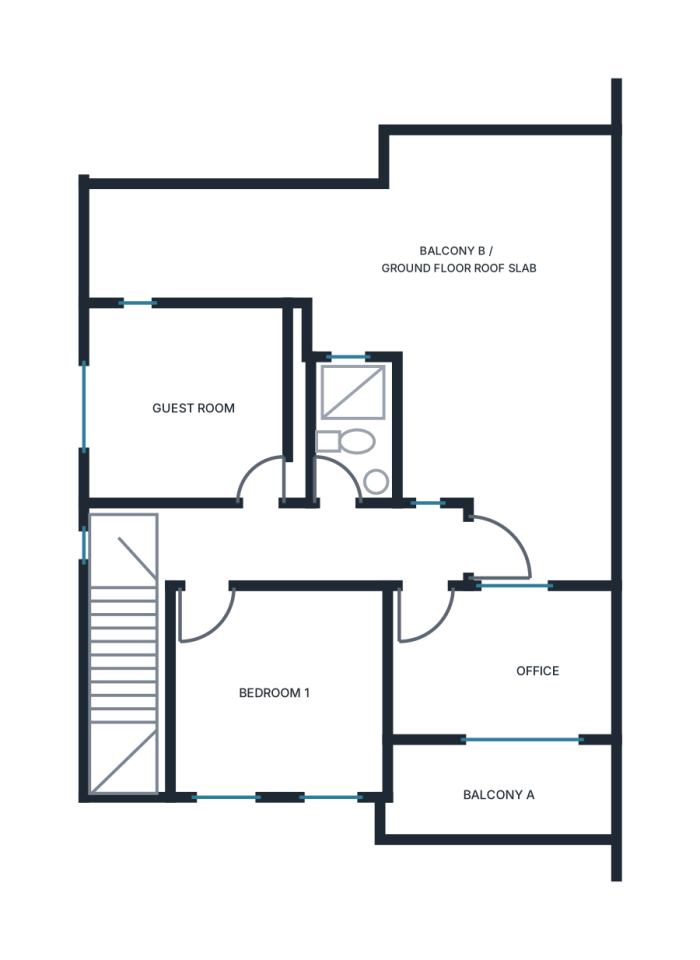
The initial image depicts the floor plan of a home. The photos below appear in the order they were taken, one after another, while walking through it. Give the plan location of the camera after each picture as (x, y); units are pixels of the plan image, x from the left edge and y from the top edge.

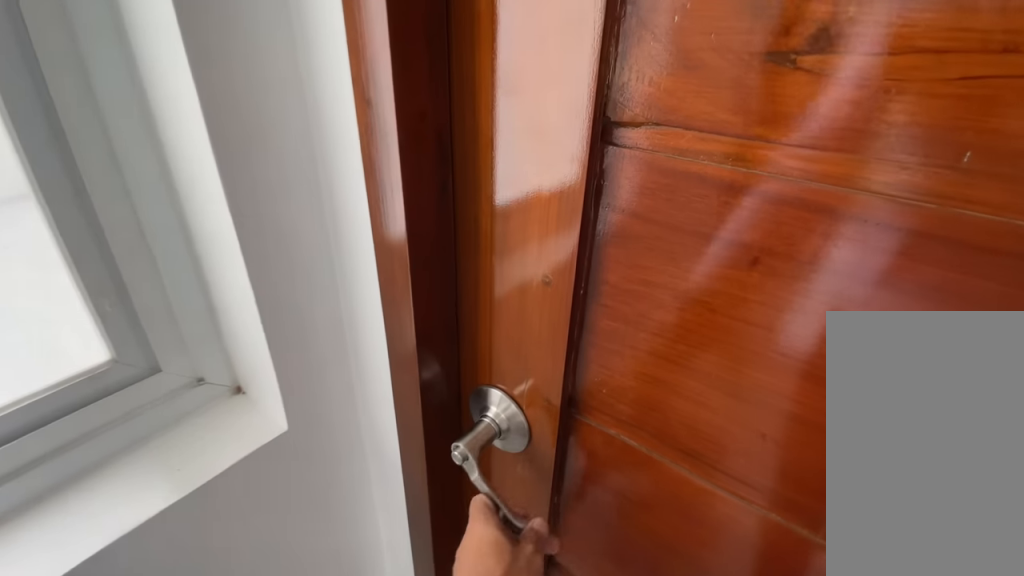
(560, 491)
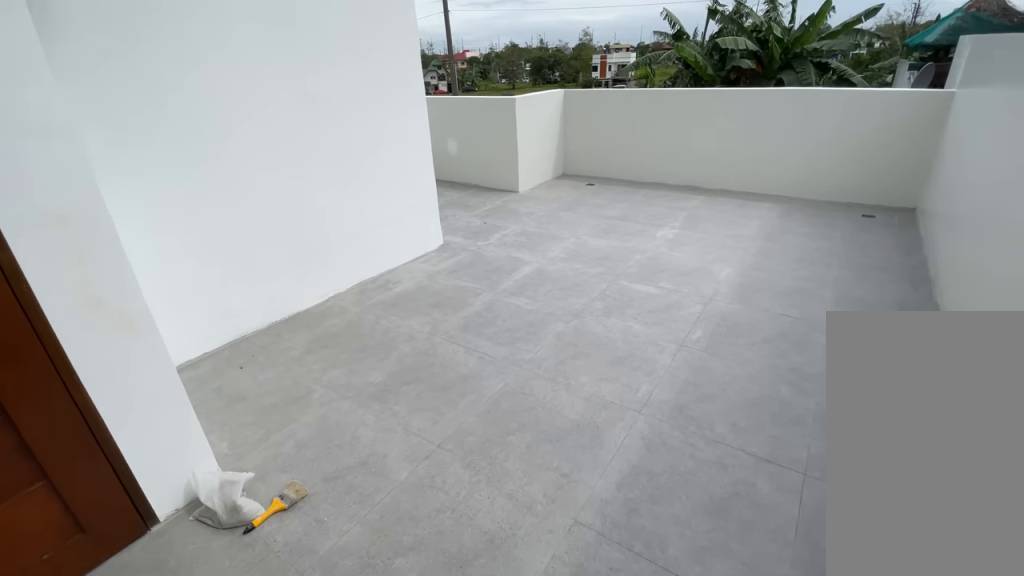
(560, 490)
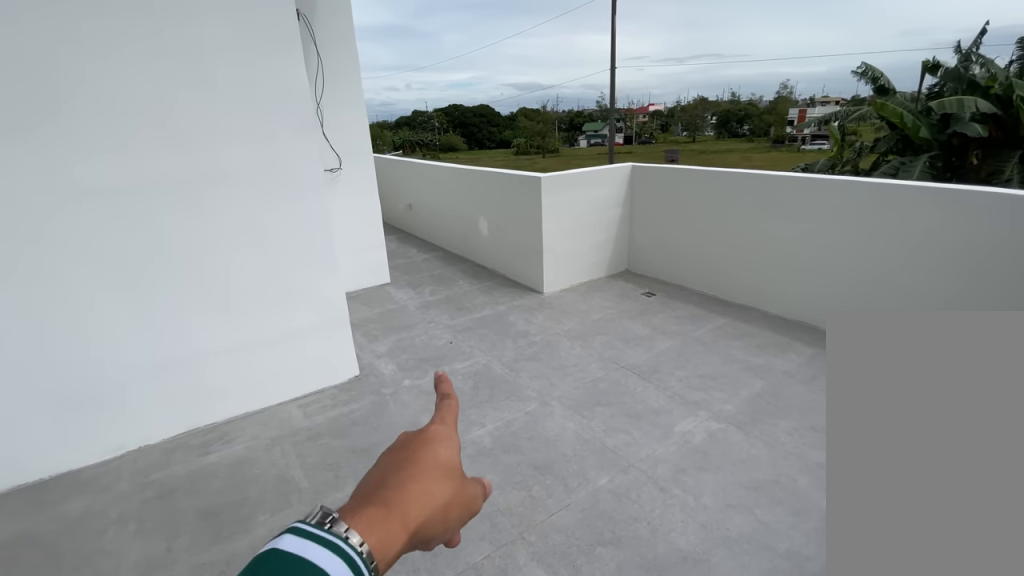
(560, 472)
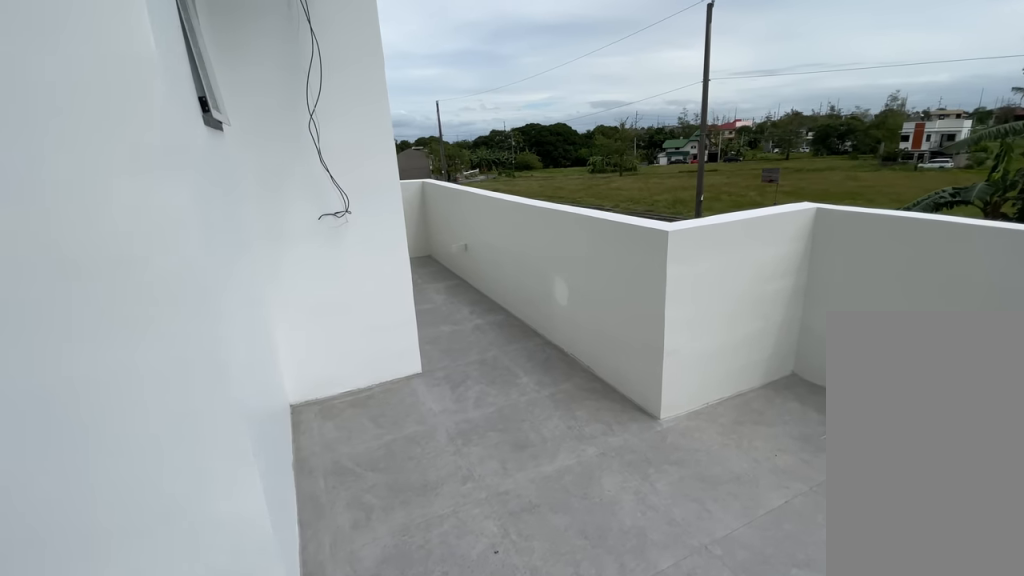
(465, 456)
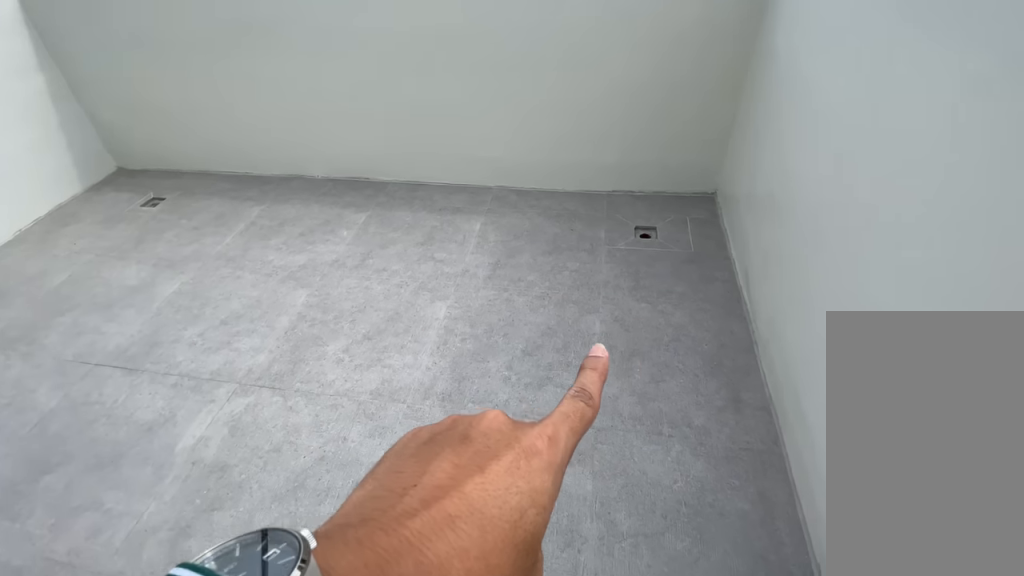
(493, 302)
